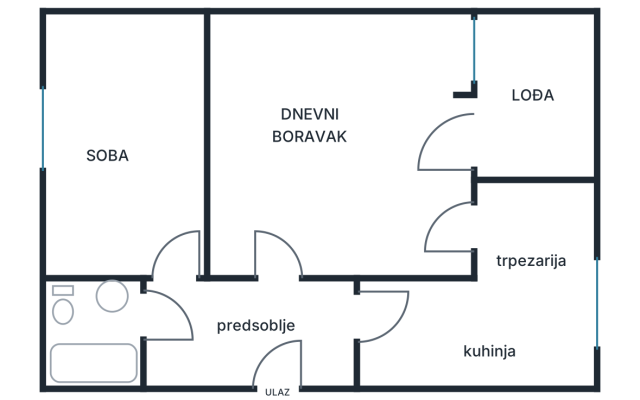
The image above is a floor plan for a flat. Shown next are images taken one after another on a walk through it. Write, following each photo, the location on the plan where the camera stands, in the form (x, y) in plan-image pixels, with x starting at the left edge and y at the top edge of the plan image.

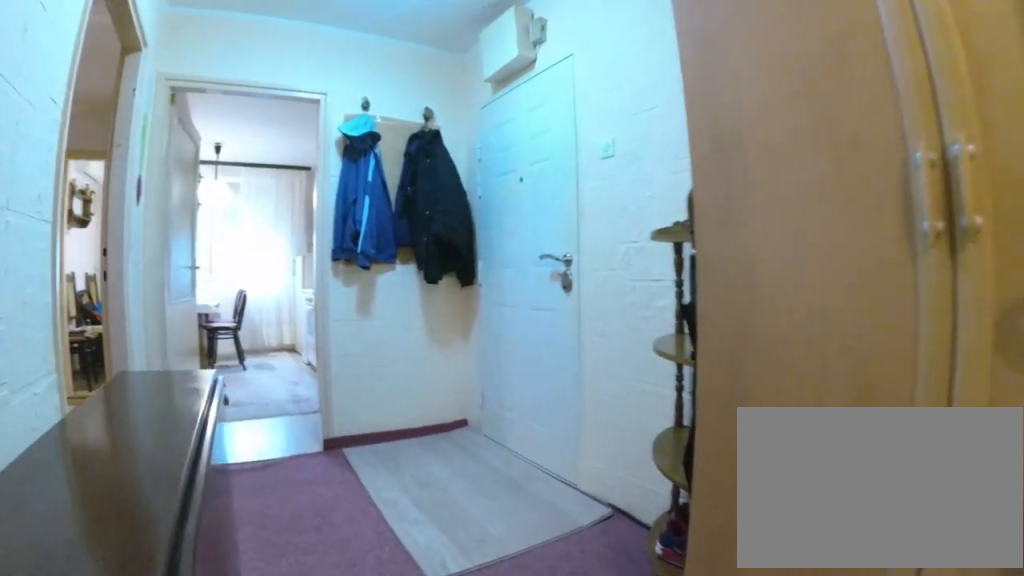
(185, 298)
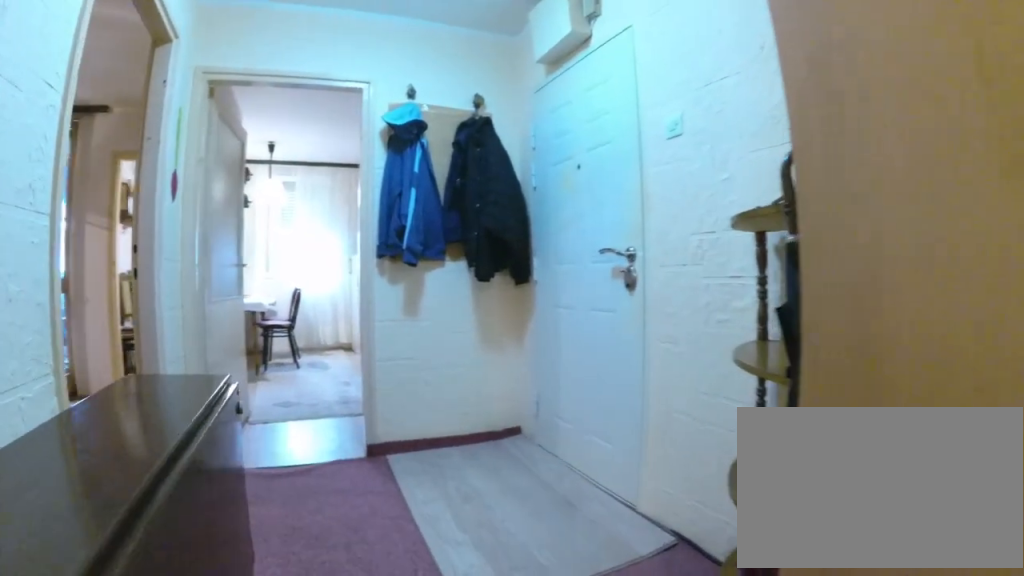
(193, 309)
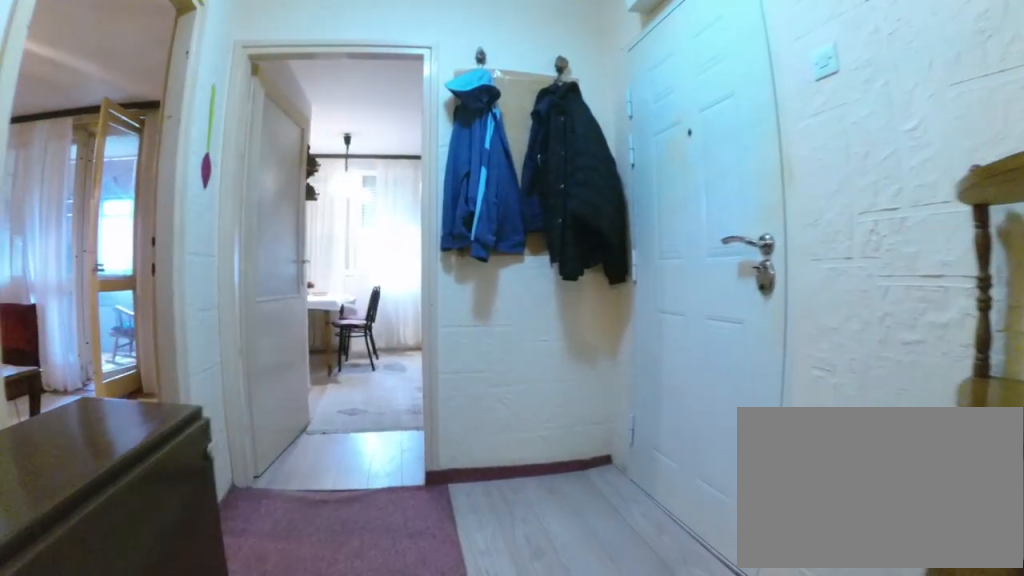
(216, 324)
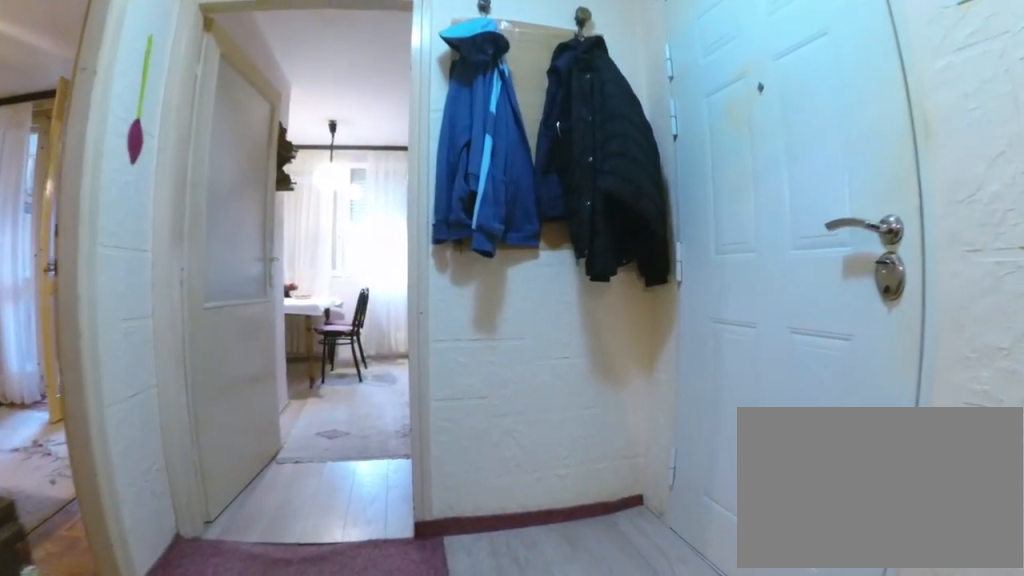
(229, 324)
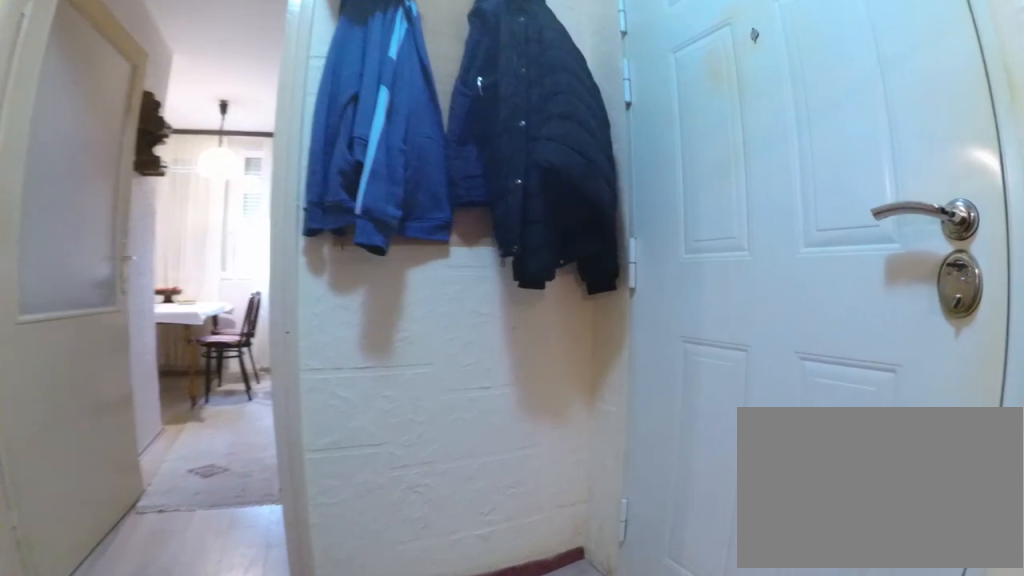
(244, 325)
